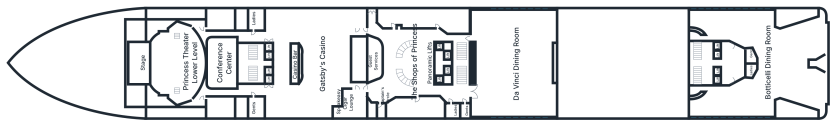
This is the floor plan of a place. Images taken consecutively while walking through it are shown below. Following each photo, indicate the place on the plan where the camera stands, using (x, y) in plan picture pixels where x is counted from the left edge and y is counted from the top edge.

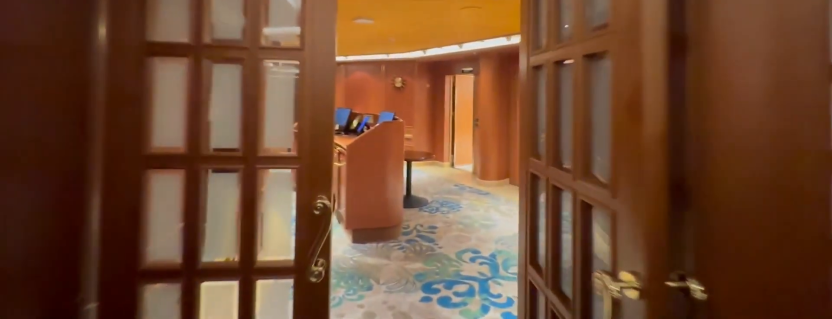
(741, 44)
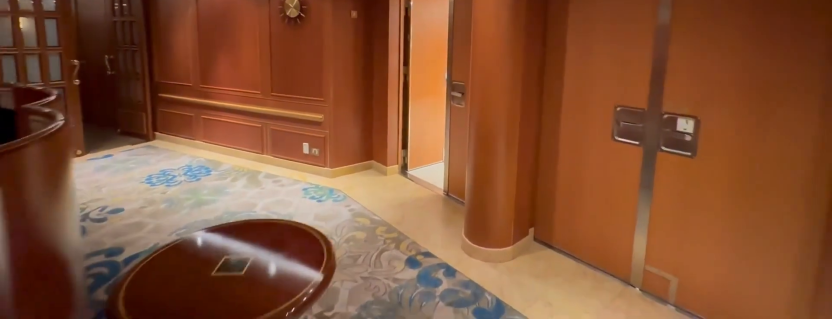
(737, 57)
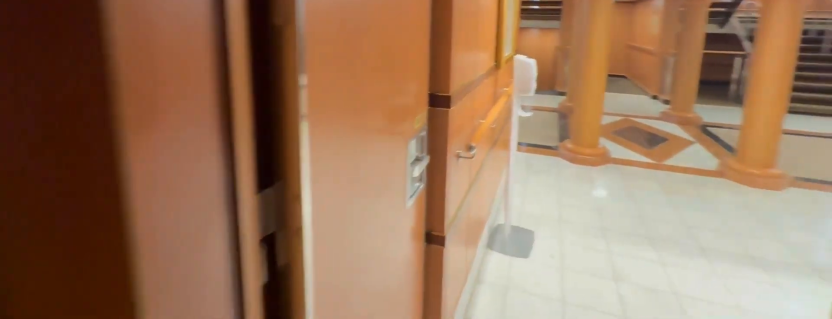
(727, 62)
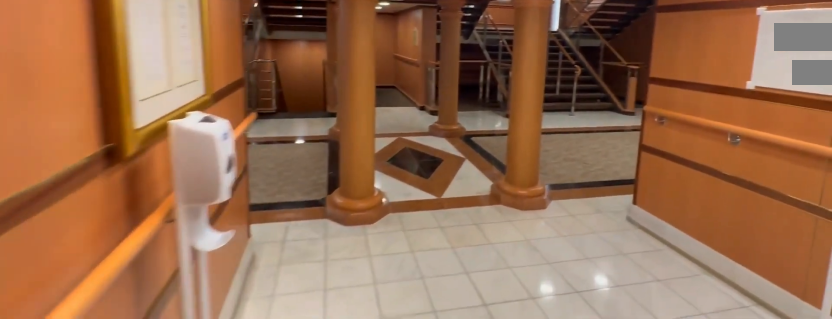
(715, 62)
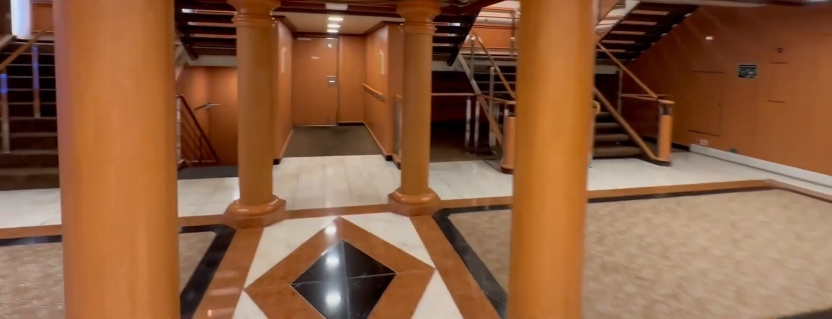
(711, 62)
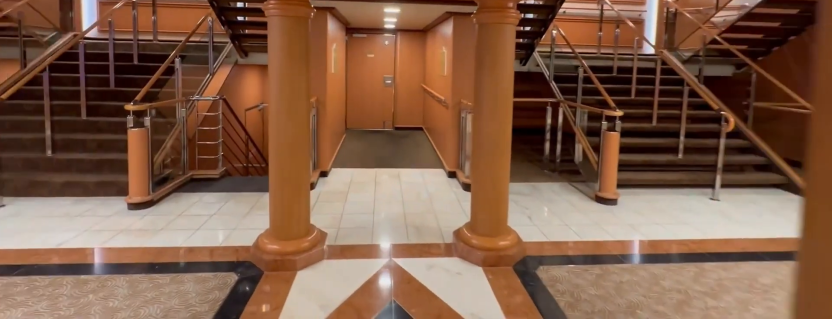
(709, 62)
